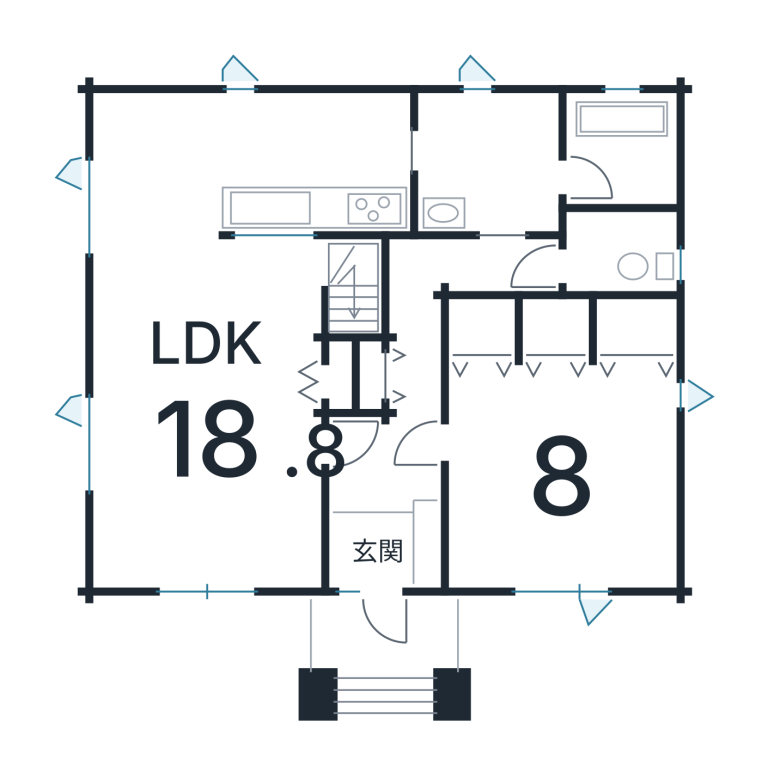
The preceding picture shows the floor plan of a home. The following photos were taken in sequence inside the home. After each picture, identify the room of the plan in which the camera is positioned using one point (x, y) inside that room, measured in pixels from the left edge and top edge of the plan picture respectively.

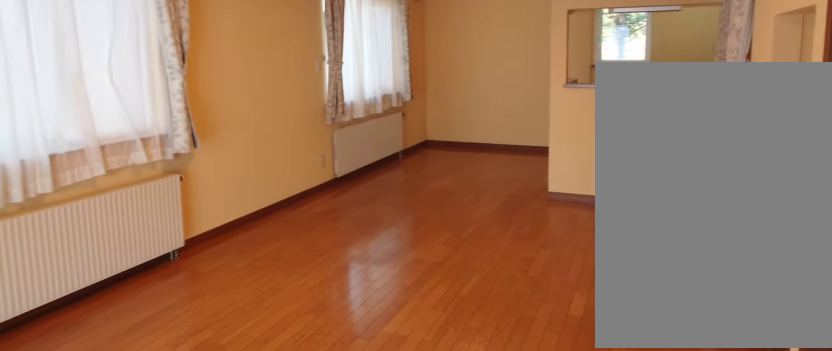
(207, 396)
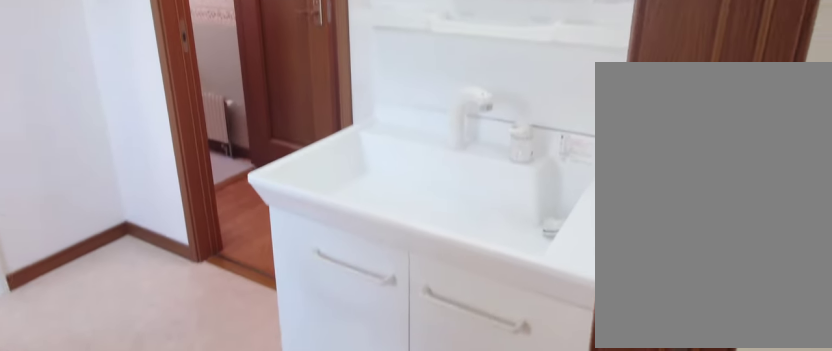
(482, 173)
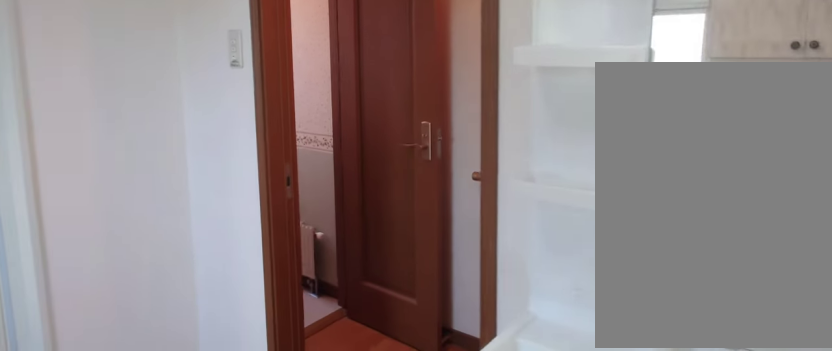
(482, 173)
